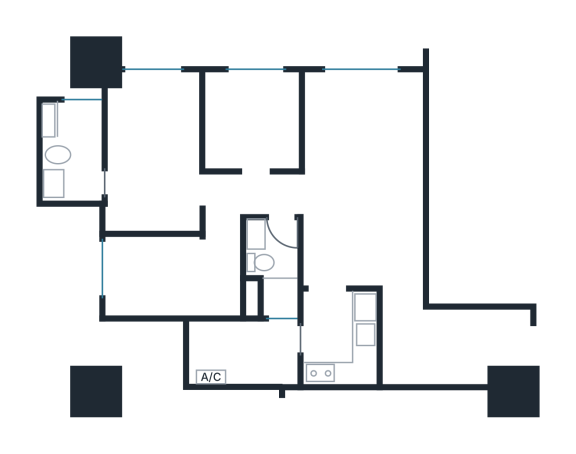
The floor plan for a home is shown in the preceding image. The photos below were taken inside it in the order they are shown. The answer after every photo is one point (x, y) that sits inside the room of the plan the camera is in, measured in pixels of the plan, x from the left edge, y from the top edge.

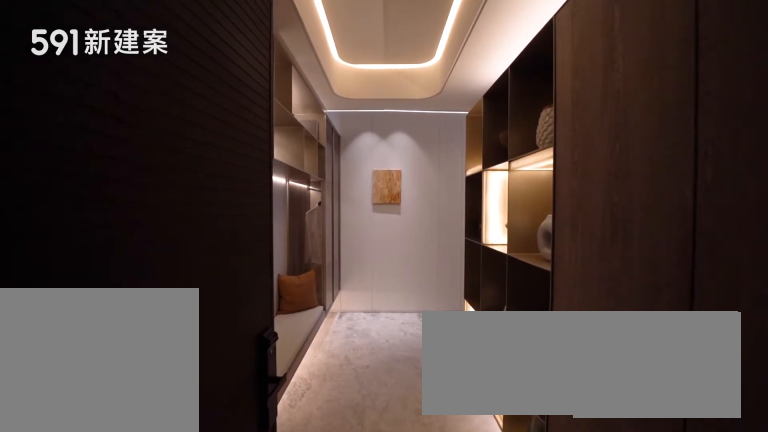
(507, 340)
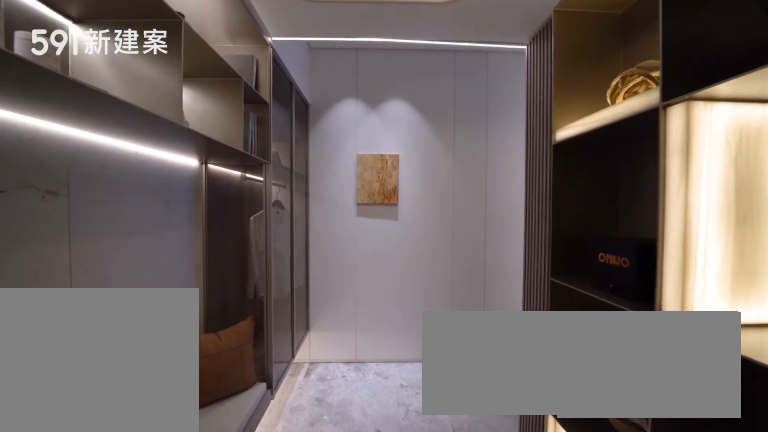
(431, 349)
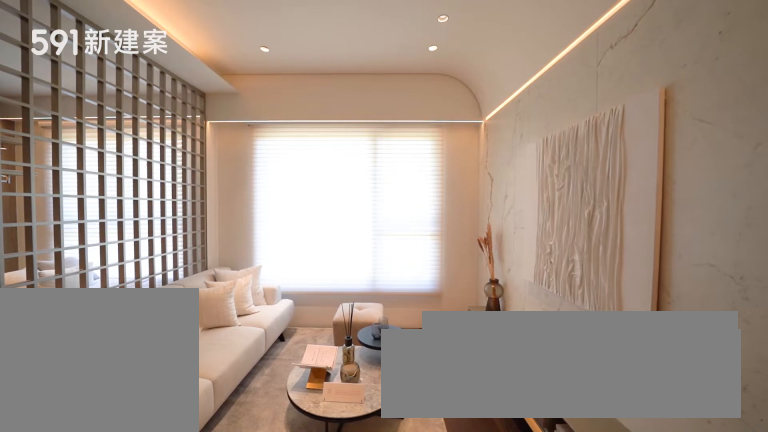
(361, 122)
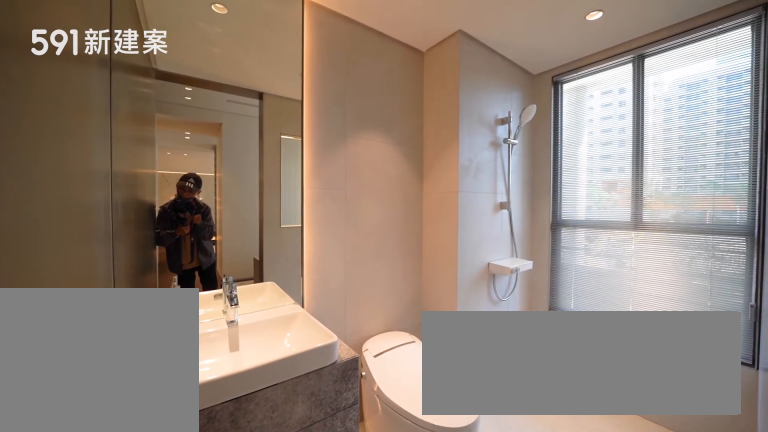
(71, 151)
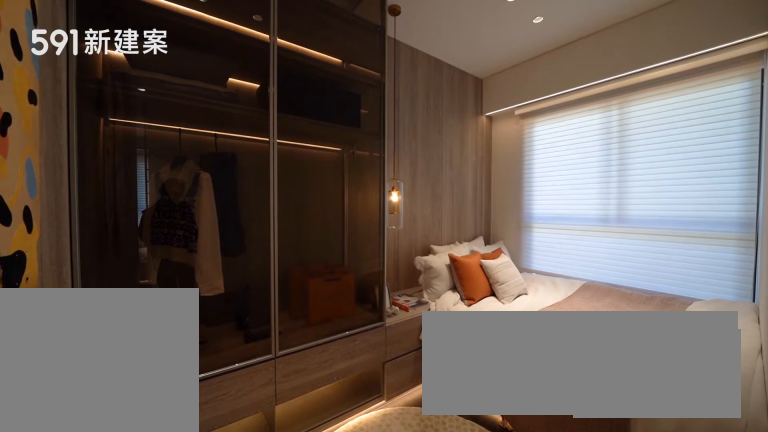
(174, 274)
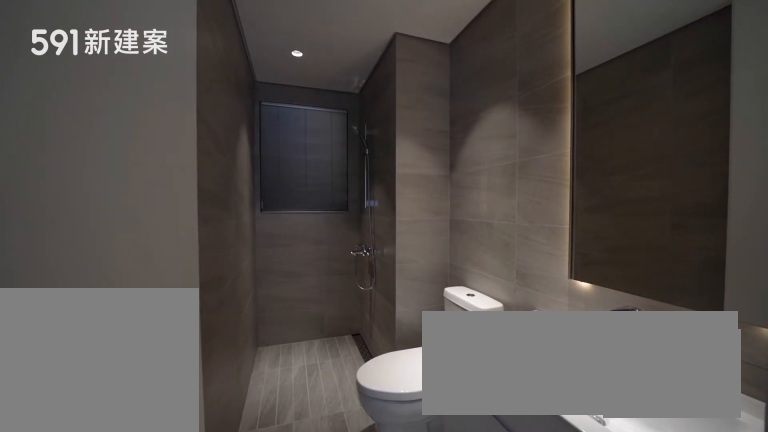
(273, 266)
